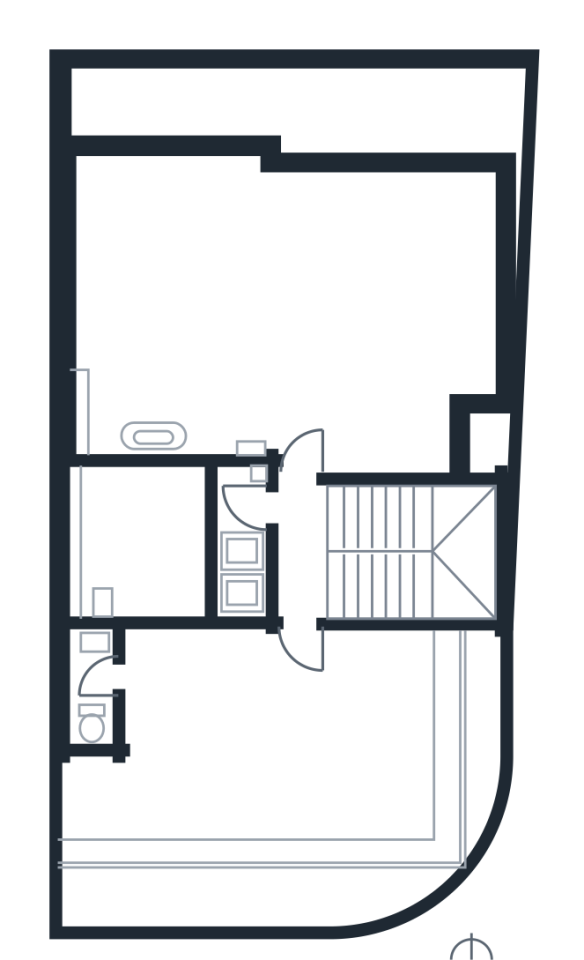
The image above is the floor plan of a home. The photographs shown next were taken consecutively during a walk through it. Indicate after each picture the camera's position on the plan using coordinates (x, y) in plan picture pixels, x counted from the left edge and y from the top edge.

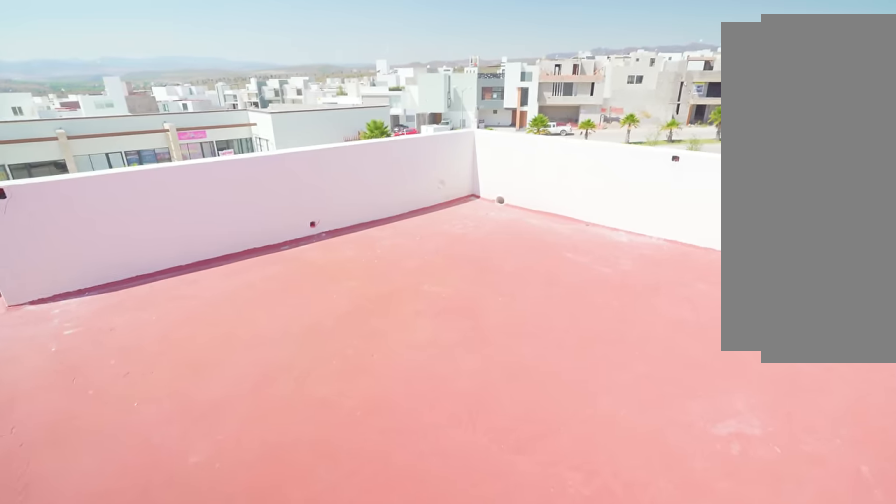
(305, 429)
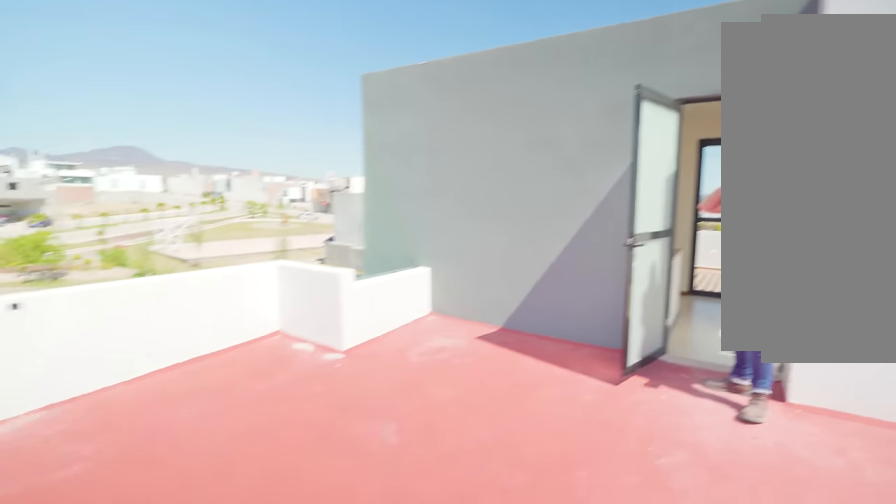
(259, 308)
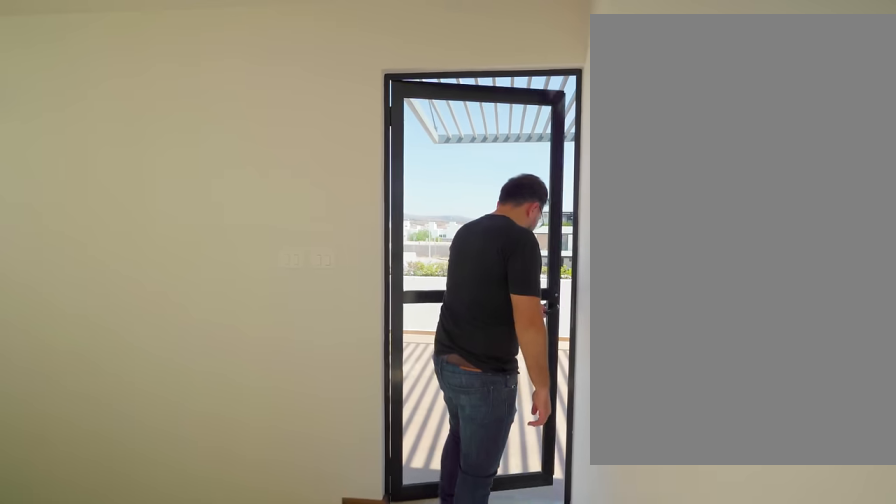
(305, 494)
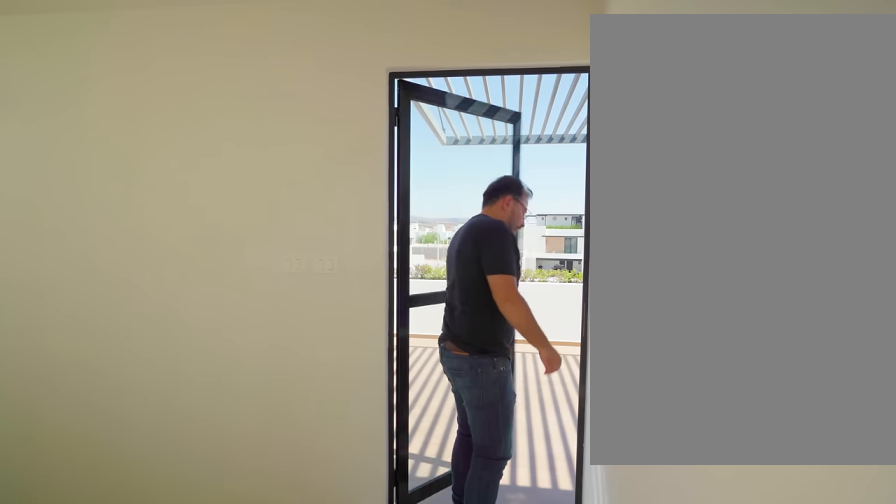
(305, 507)
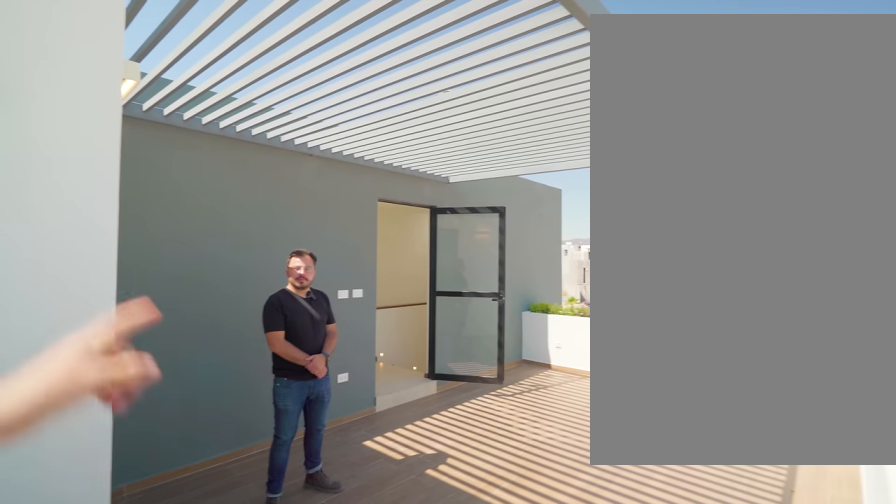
(93, 836)
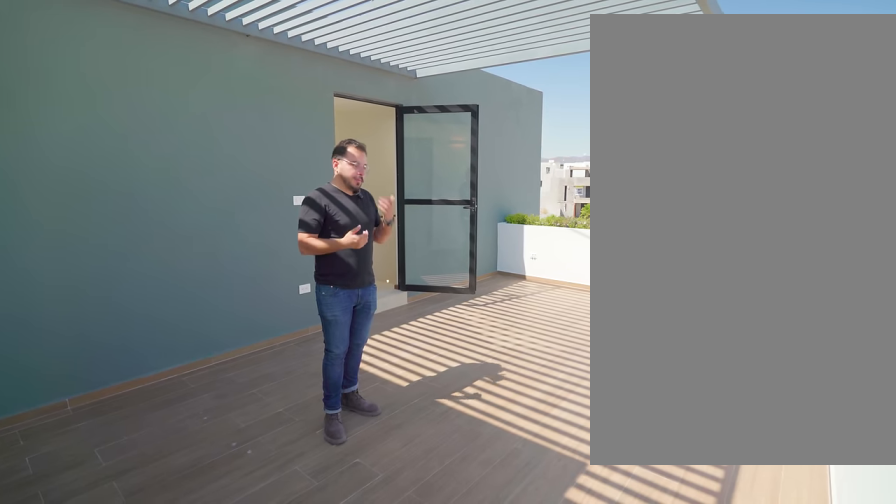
(93, 836)
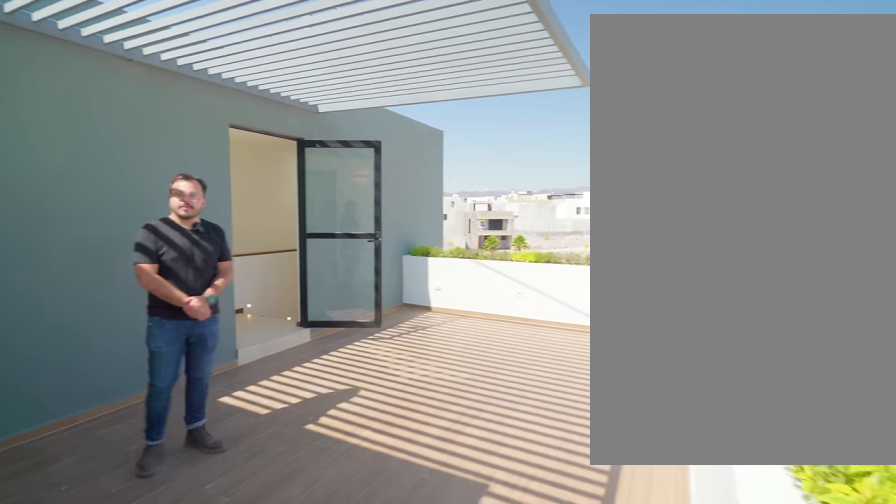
(93, 836)
